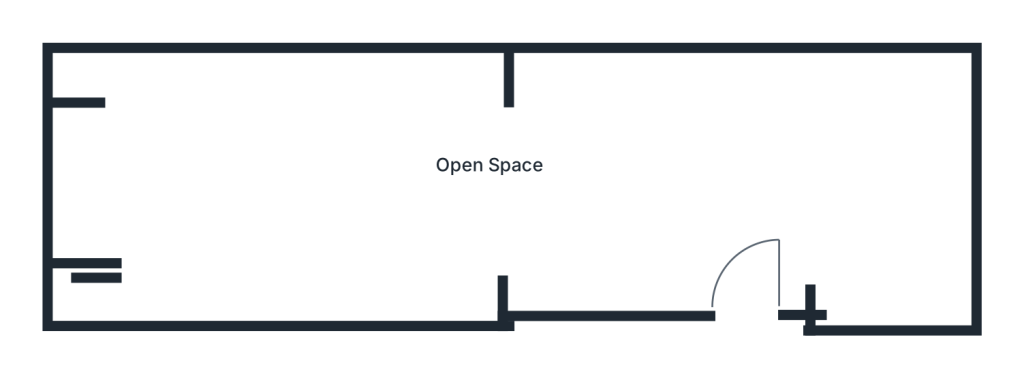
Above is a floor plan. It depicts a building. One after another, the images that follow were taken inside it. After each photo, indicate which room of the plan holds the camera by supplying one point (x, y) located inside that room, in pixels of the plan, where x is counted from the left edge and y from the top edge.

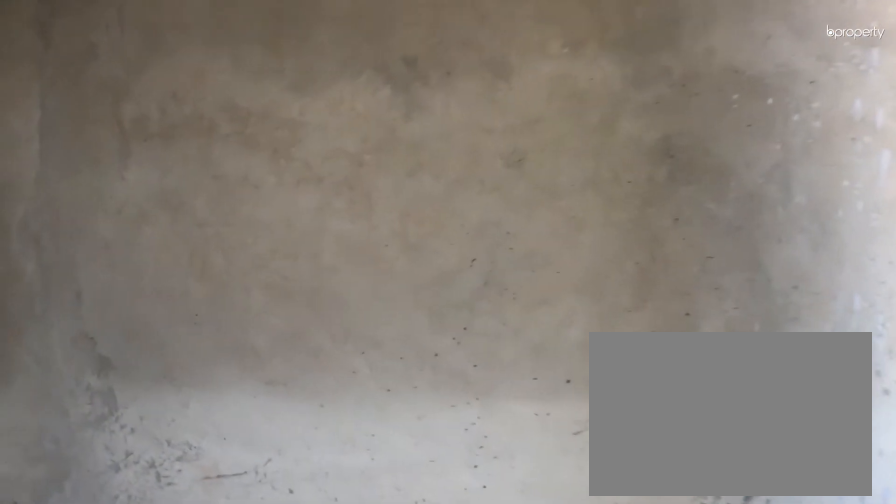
(748, 278)
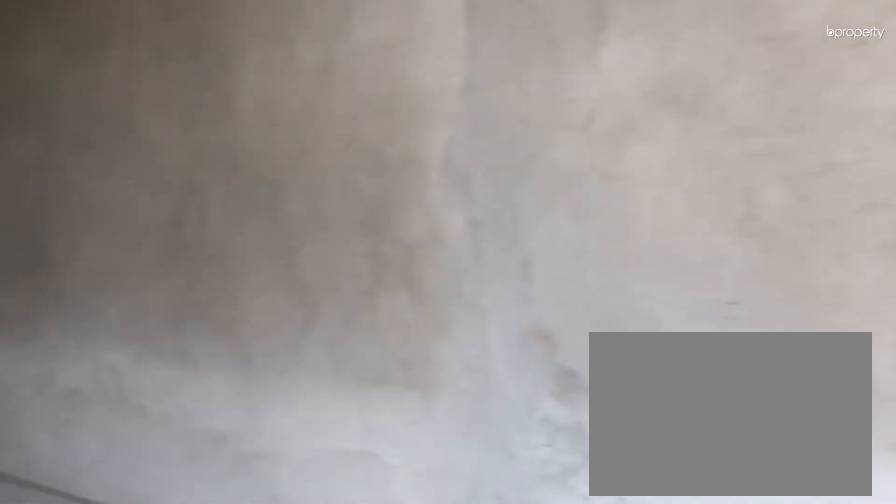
(563, 182)
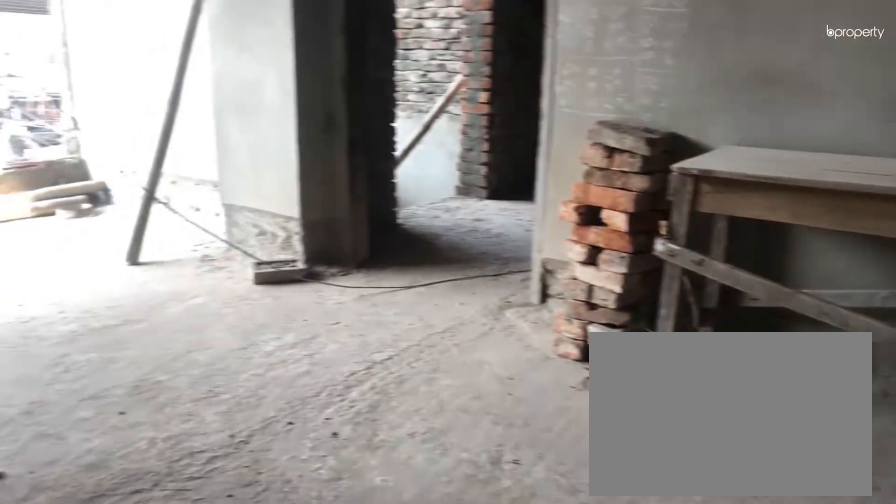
(495, 180)
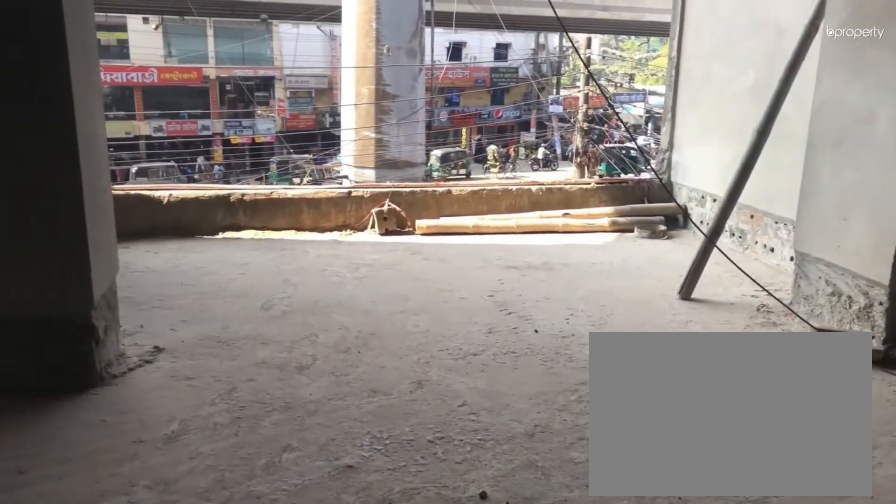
(495, 180)
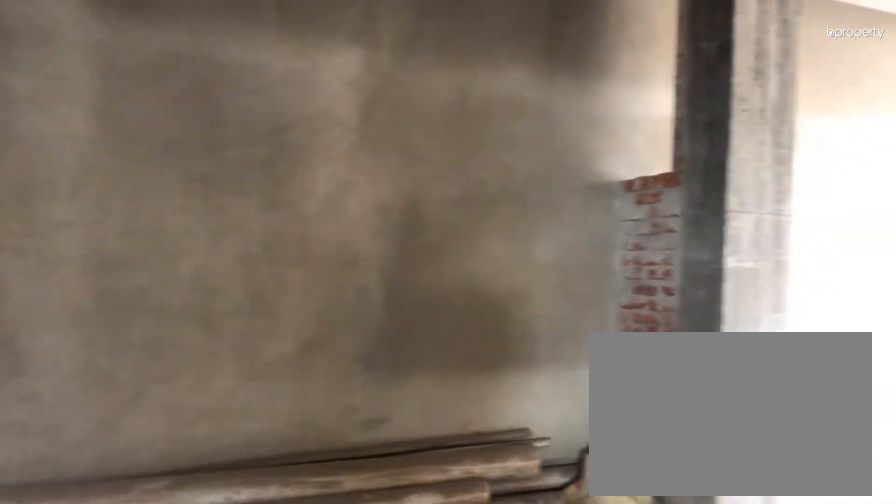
(494, 180)
